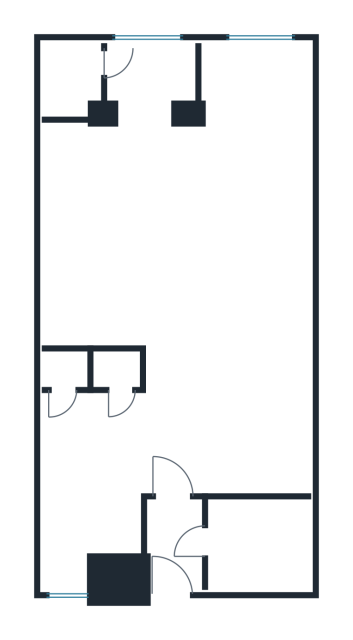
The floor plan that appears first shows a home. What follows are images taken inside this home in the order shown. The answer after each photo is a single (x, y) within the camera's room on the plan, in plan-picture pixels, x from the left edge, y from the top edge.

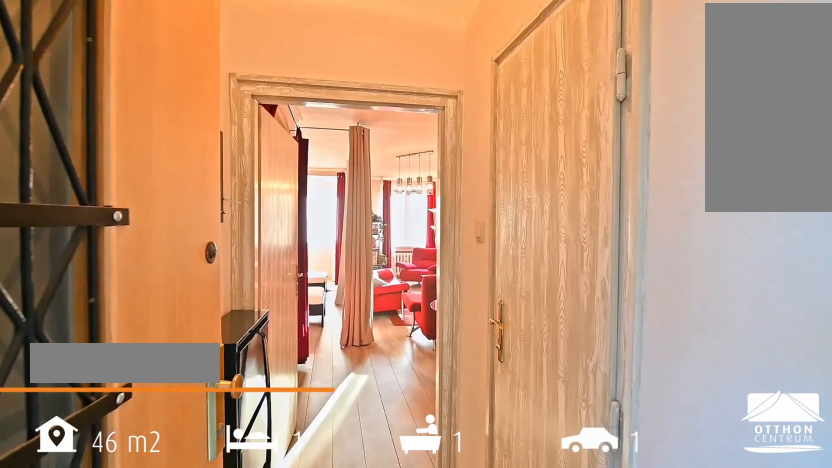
(175, 546)
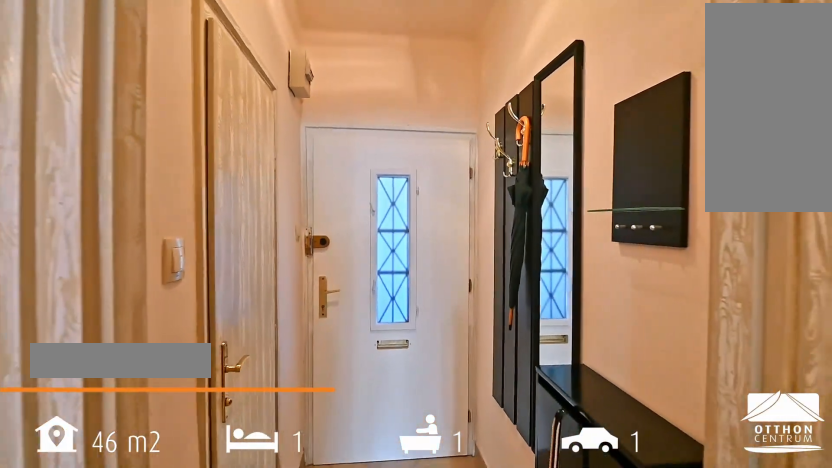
(175, 546)
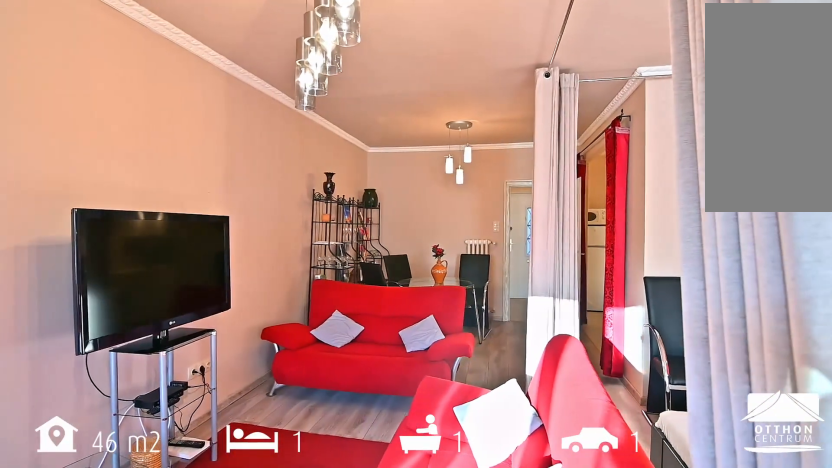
(191, 261)
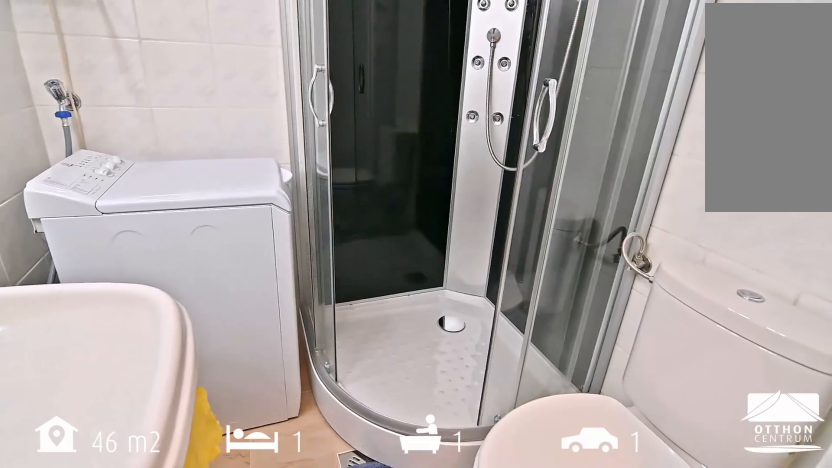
(258, 546)
